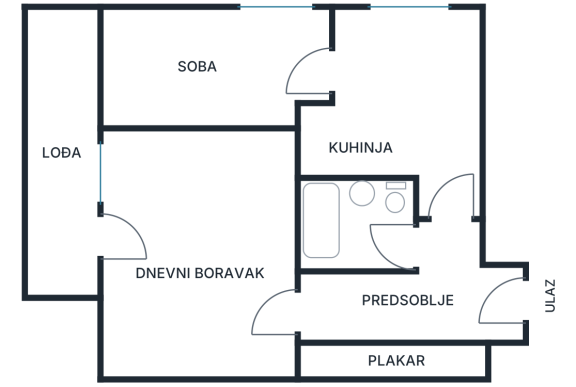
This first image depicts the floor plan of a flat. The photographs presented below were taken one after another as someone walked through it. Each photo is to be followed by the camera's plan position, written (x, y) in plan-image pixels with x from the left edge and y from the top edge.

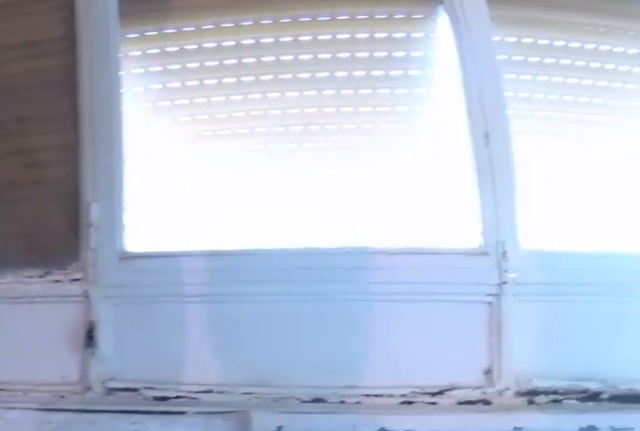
(102, 239)
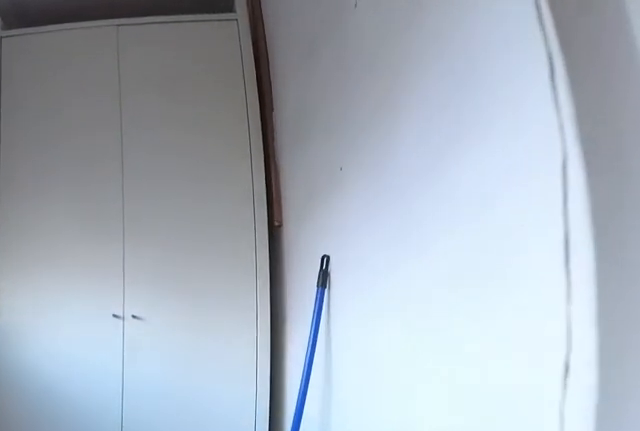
(56, 144)
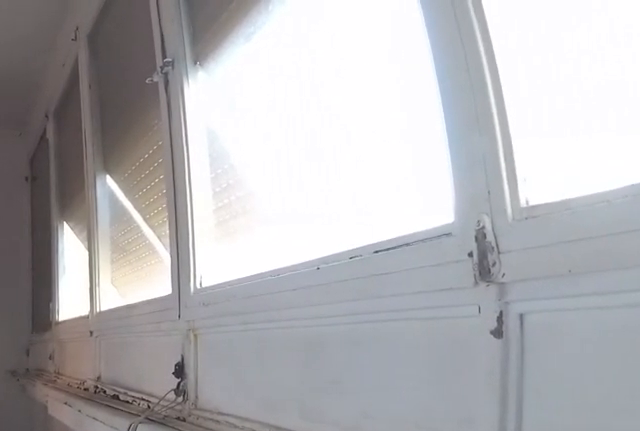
(57, 43)
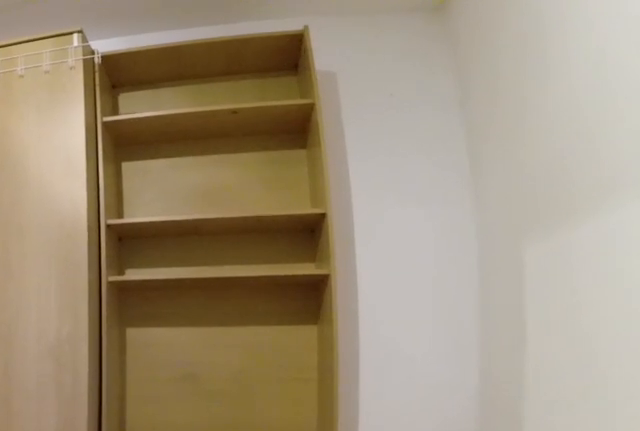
(142, 256)
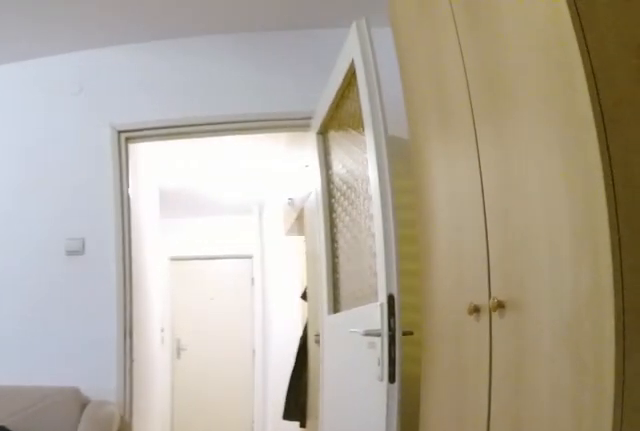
(131, 302)
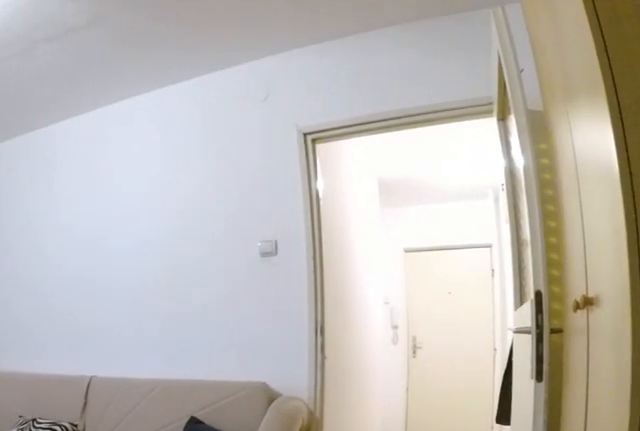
(142, 341)
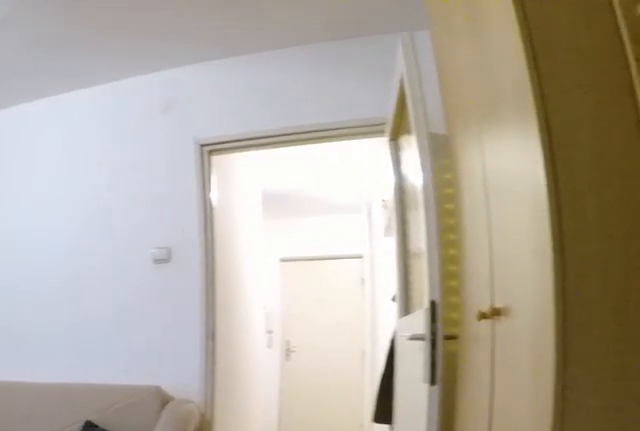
(177, 338)
